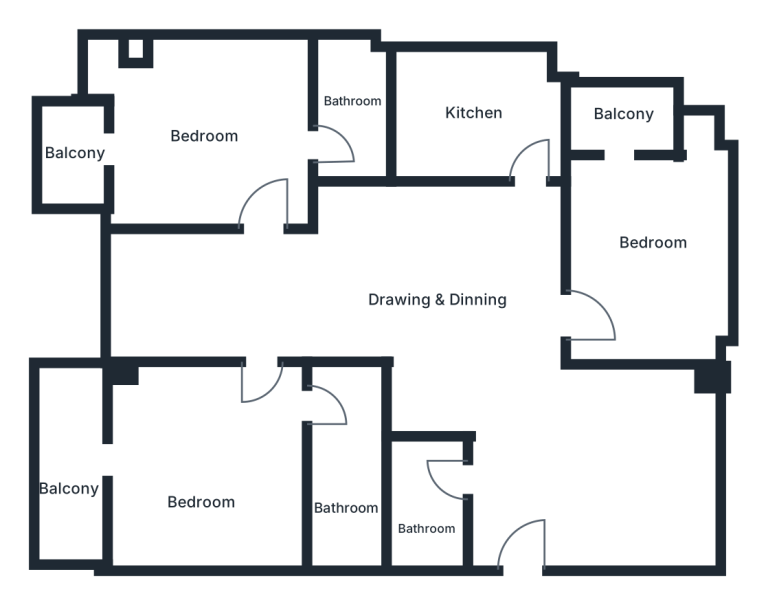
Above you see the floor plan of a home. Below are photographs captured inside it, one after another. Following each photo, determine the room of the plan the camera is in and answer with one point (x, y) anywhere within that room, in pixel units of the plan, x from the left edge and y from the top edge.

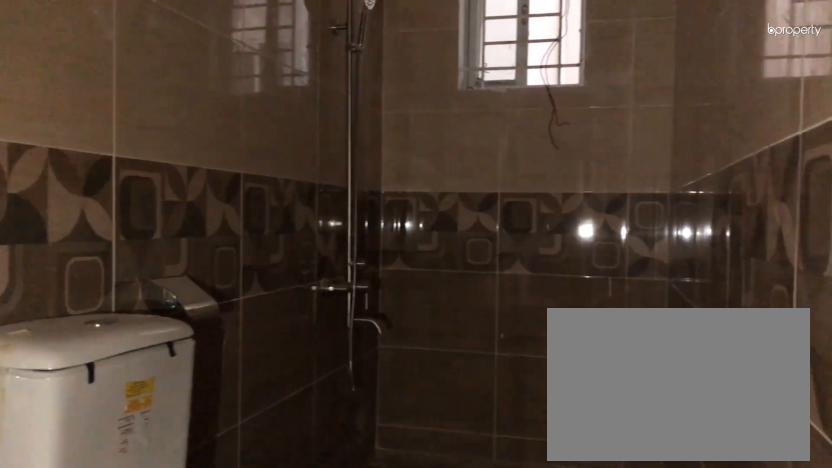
(342, 477)
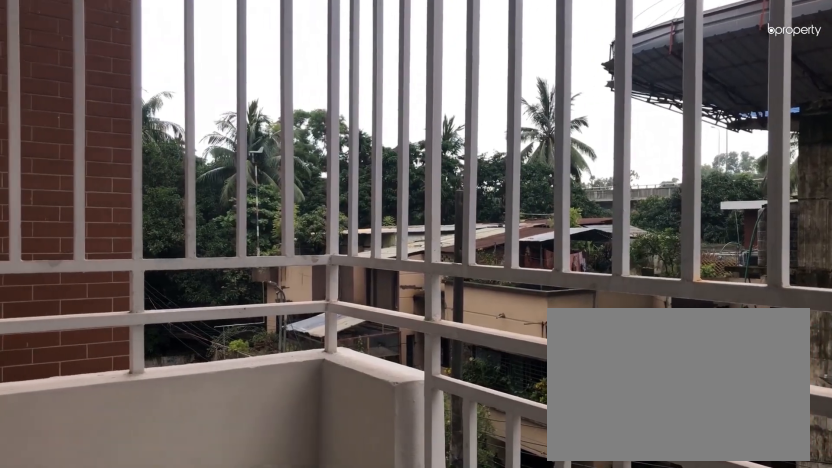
(64, 456)
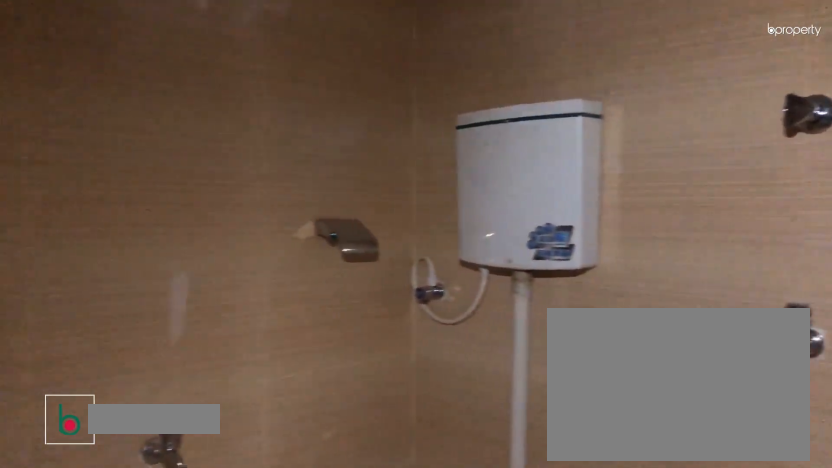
(431, 504)
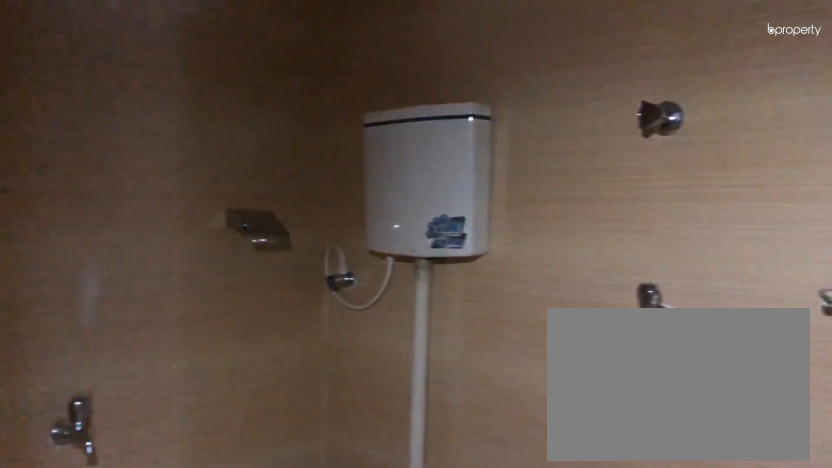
(431, 504)
